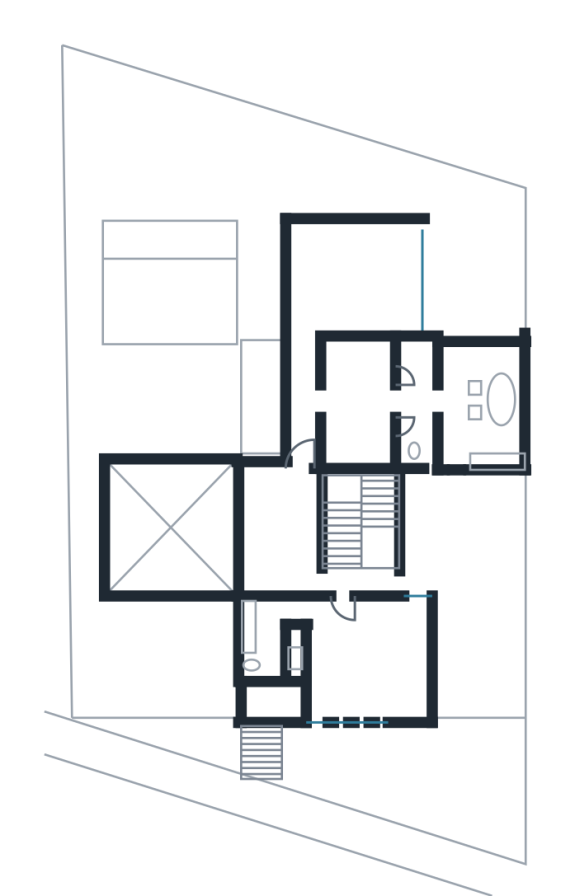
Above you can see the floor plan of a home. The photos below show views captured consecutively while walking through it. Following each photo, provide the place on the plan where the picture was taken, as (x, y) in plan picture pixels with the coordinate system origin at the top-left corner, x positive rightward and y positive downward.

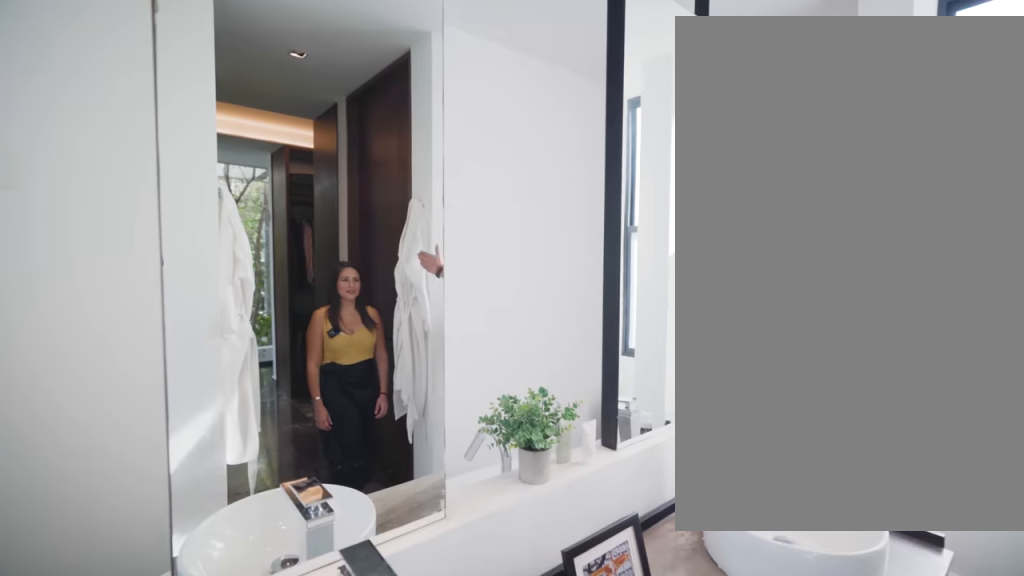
(448, 373)
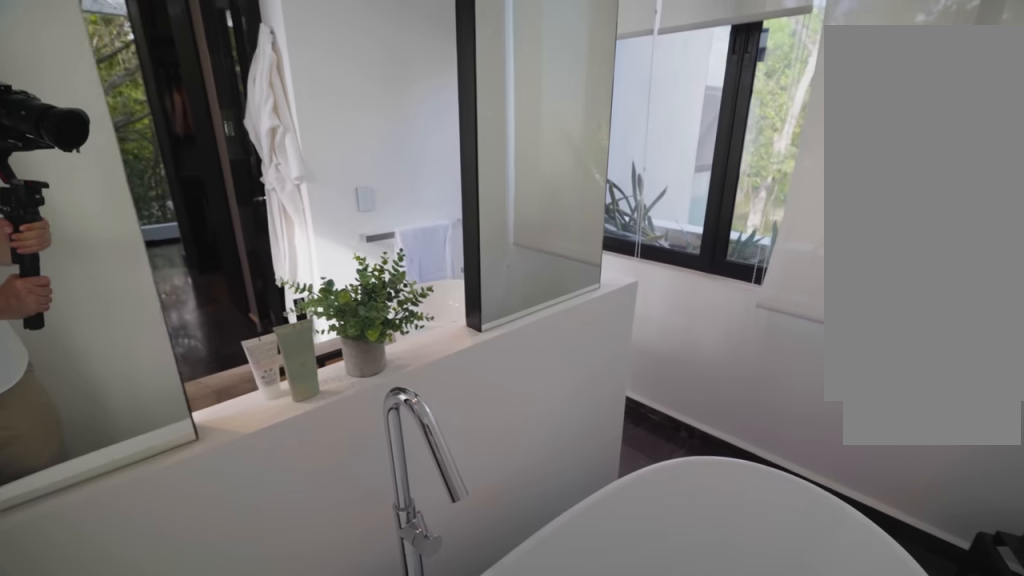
(503, 411)
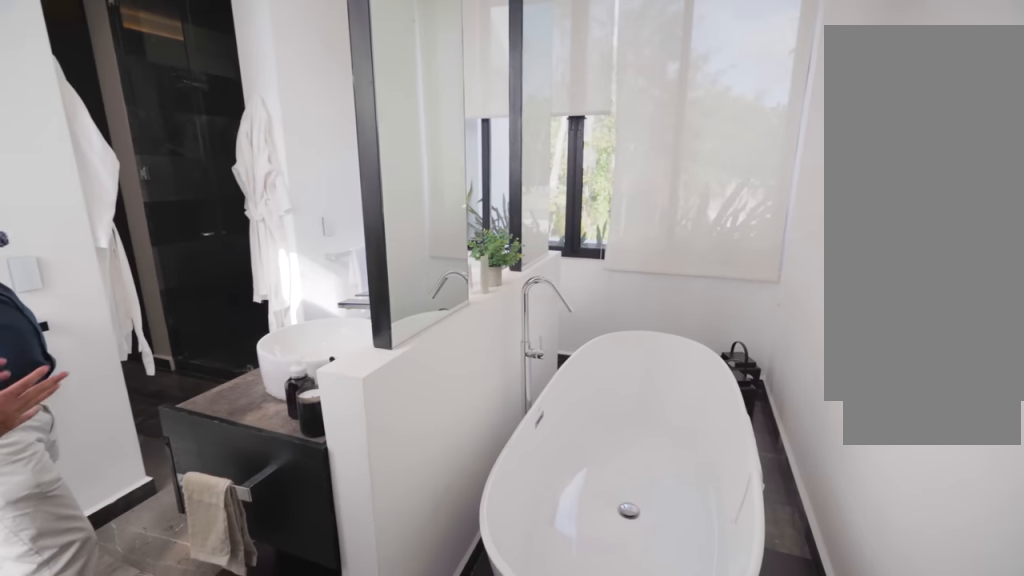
(497, 430)
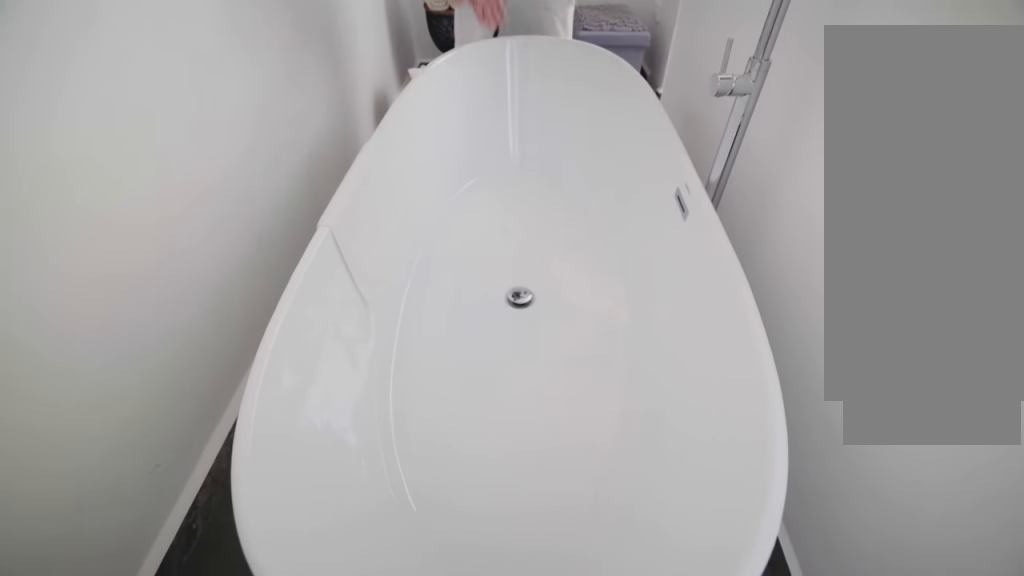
(494, 366)
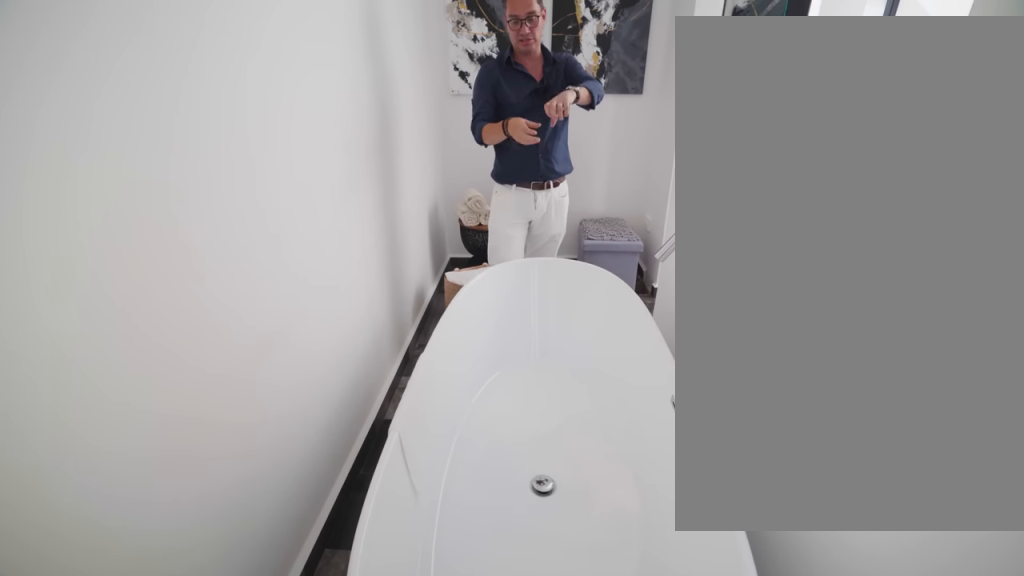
(494, 366)
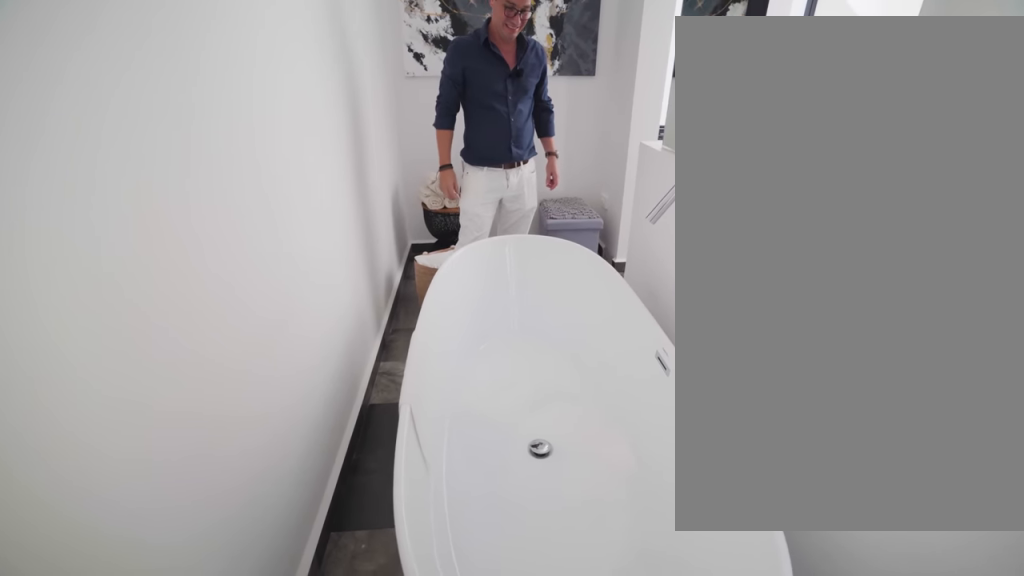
(494, 366)
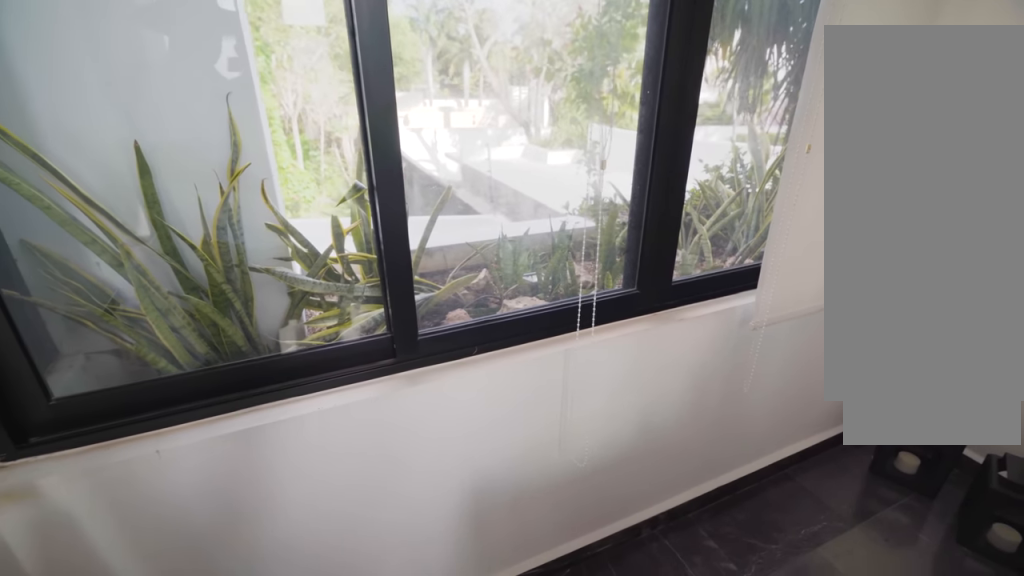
(455, 366)
